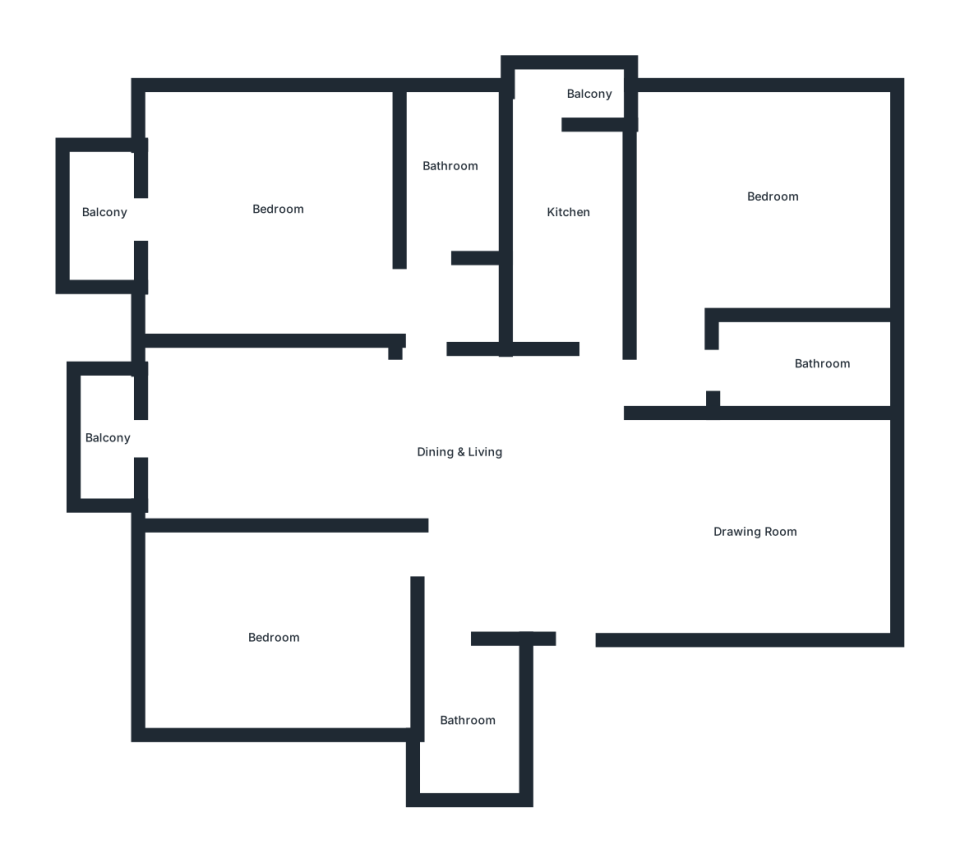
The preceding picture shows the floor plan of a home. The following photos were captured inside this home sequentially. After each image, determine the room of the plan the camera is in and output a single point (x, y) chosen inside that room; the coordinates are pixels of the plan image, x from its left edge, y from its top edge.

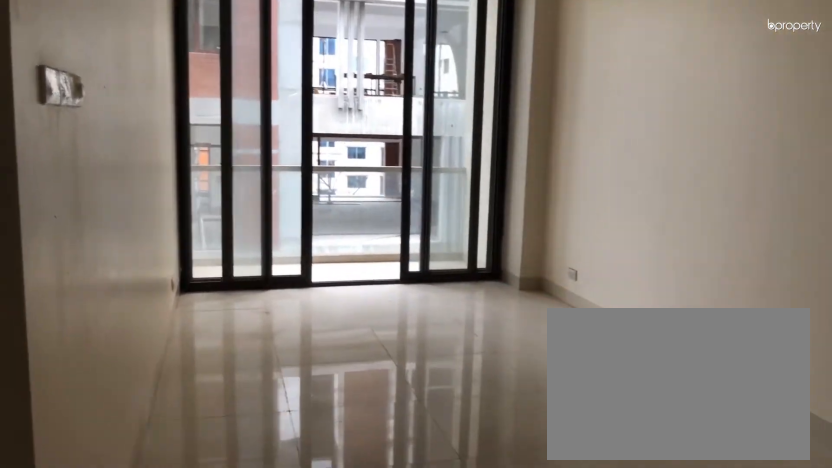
(264, 450)
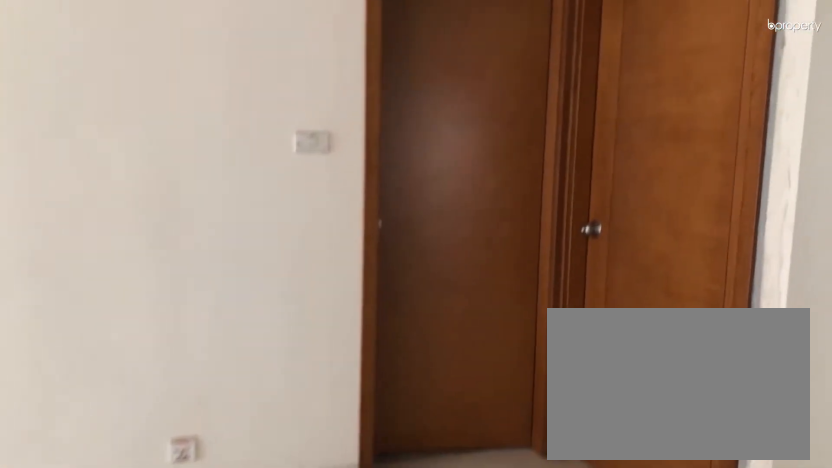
(514, 484)
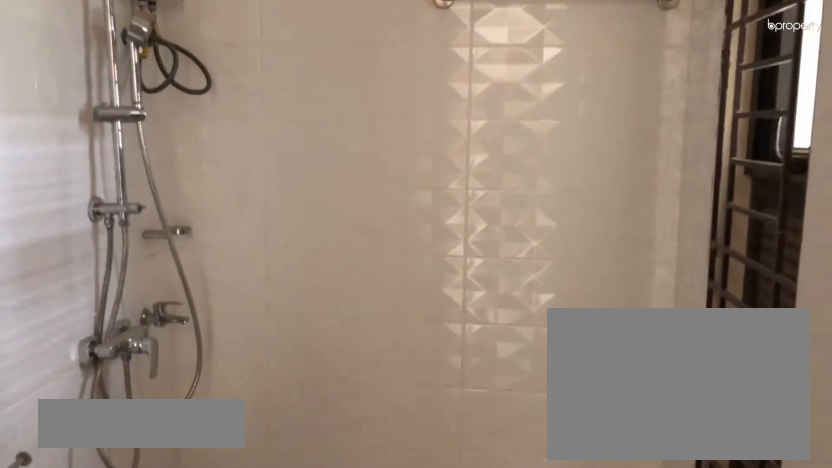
(463, 722)
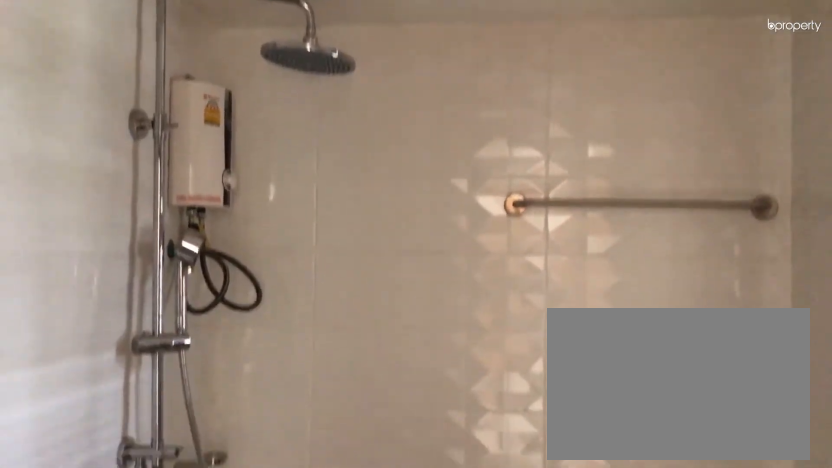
(463, 722)
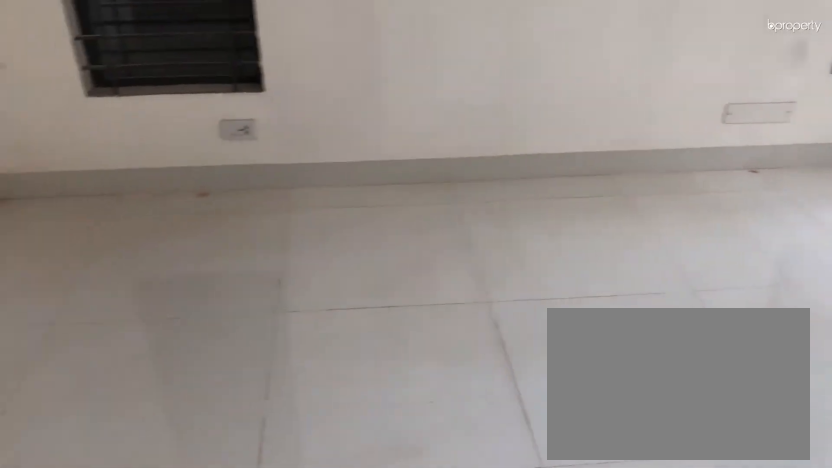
(271, 637)
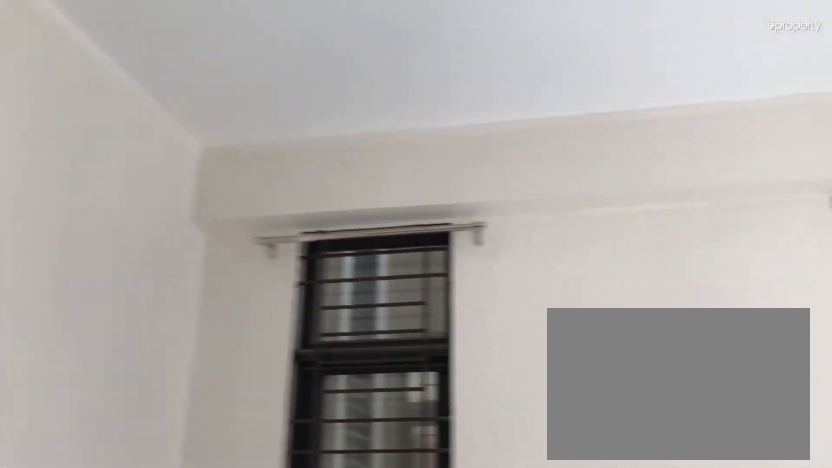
(271, 637)
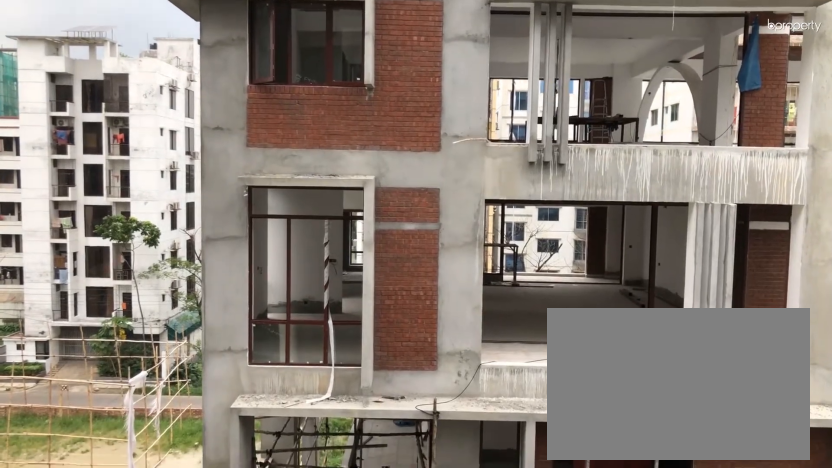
(104, 439)
